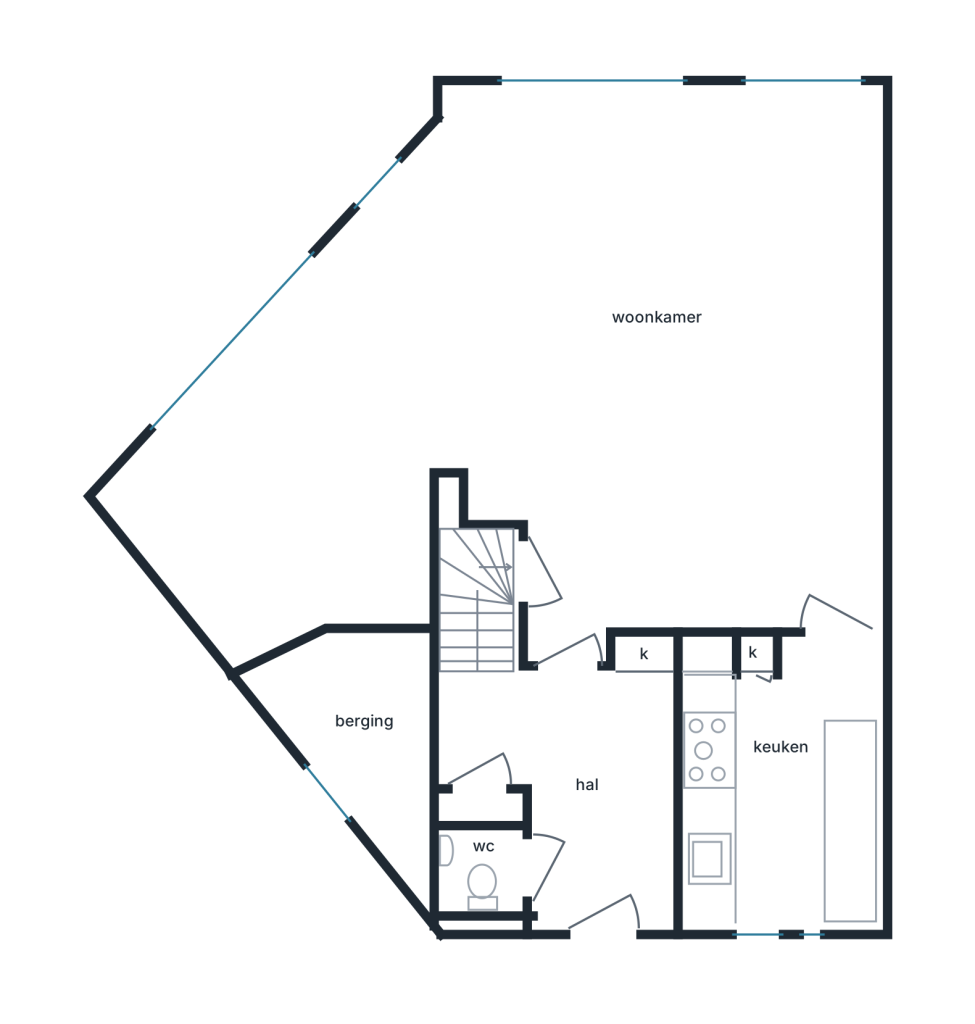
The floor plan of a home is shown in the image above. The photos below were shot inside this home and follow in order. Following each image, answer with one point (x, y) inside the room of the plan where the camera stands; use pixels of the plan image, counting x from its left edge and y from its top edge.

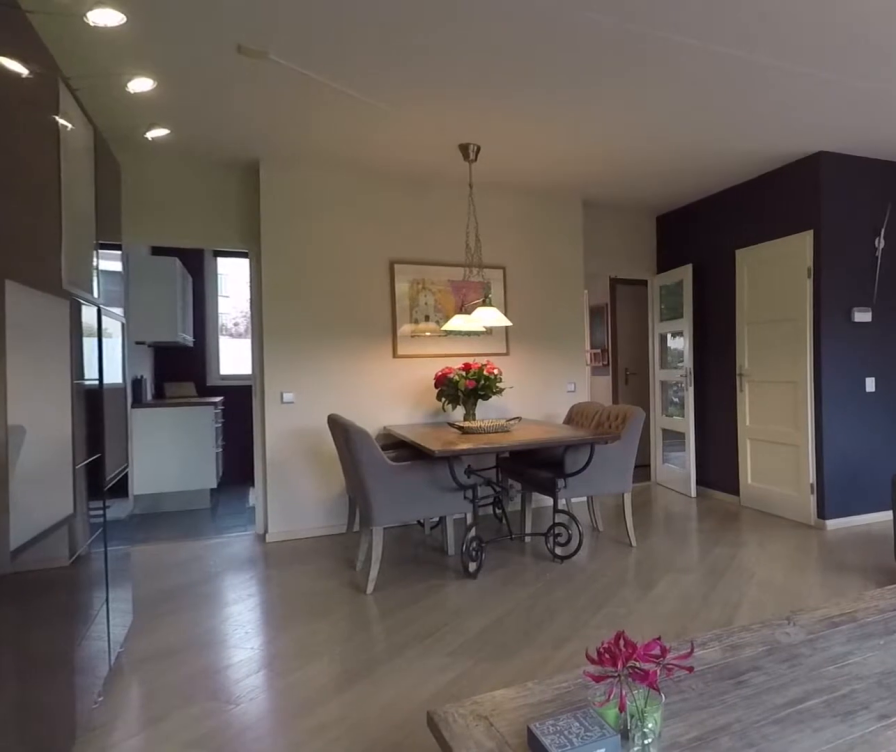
(626, 468)
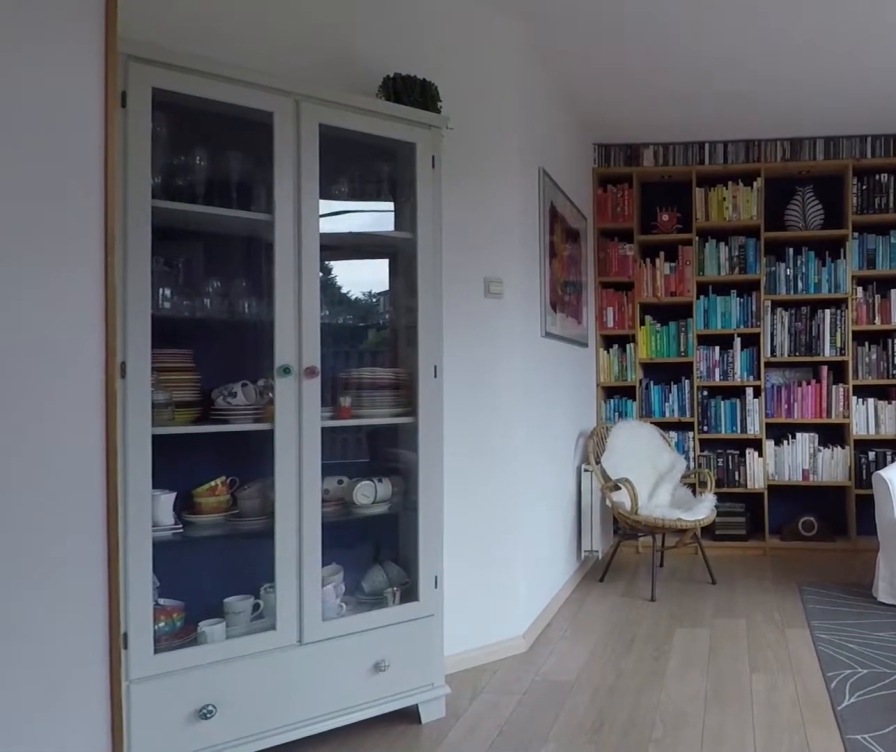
(626, 468)
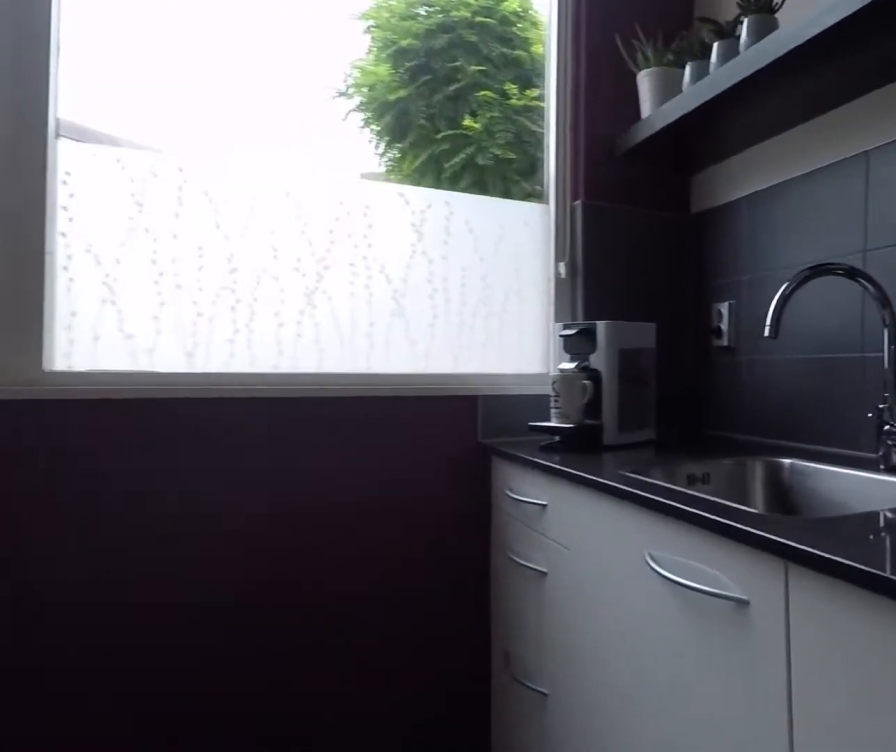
(783, 790)
